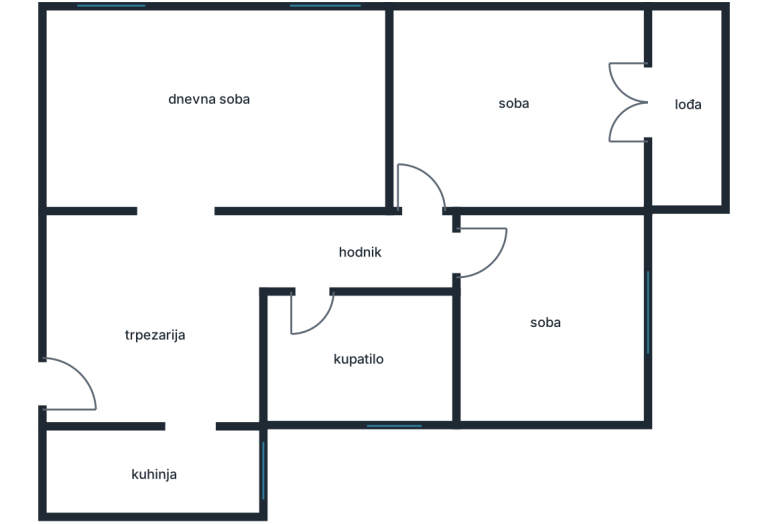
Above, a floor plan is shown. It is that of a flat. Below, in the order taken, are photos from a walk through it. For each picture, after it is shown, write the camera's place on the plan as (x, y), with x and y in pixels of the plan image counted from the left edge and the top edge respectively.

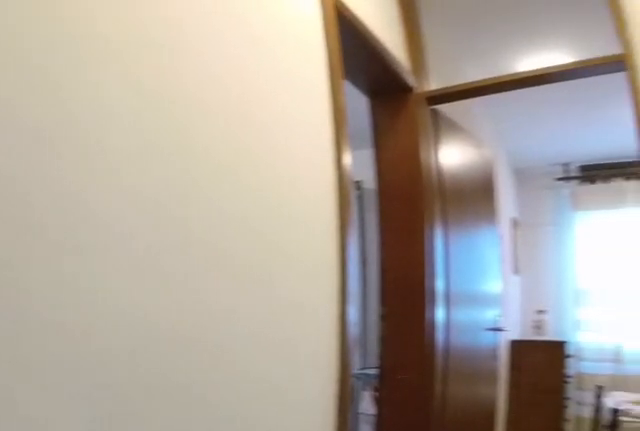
(306, 269)
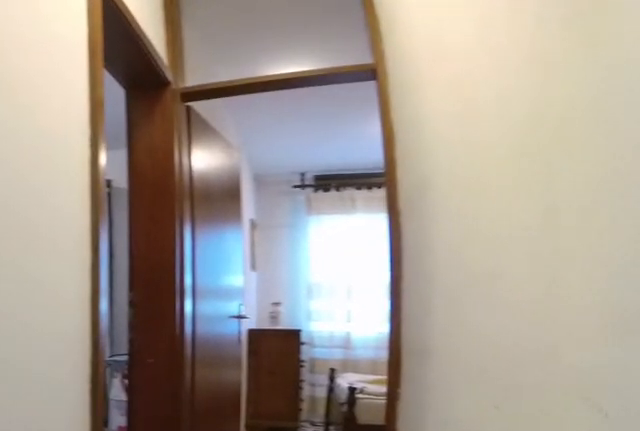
(303, 260)
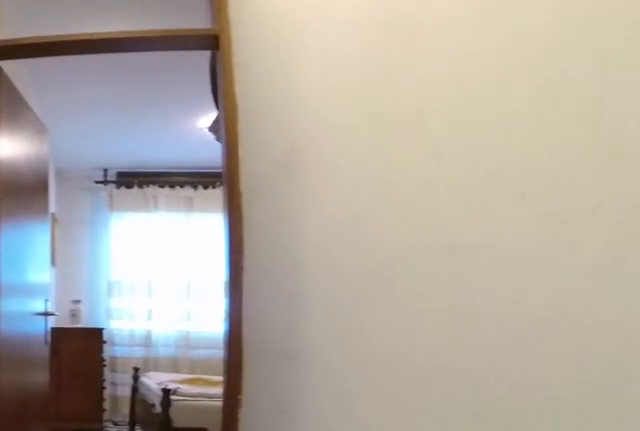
(331, 258)
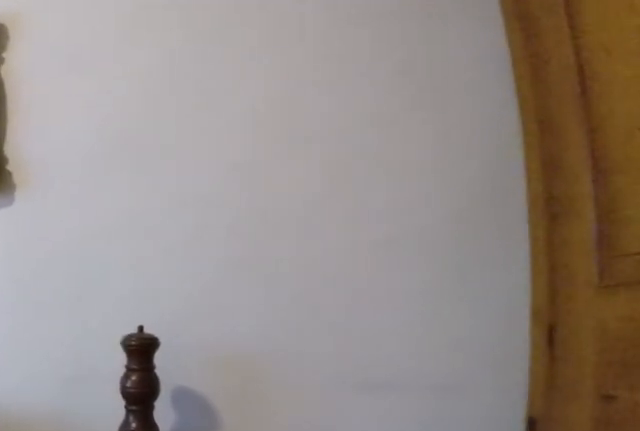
(483, 324)
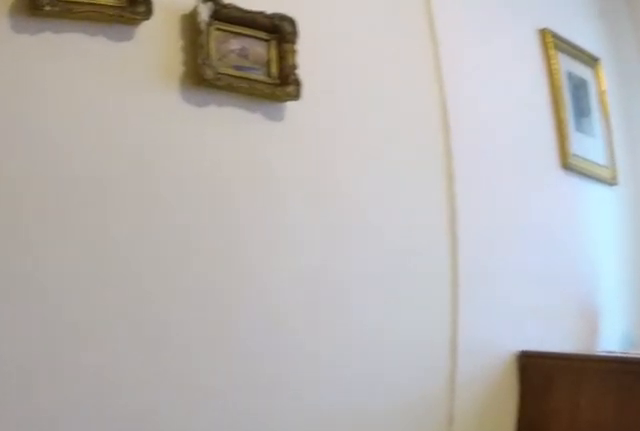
(491, 368)
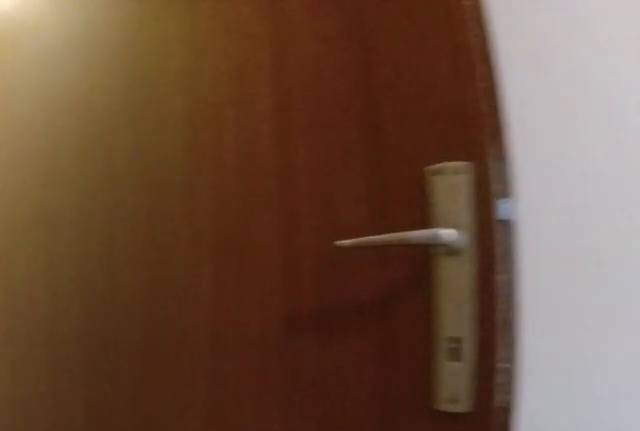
(512, 294)
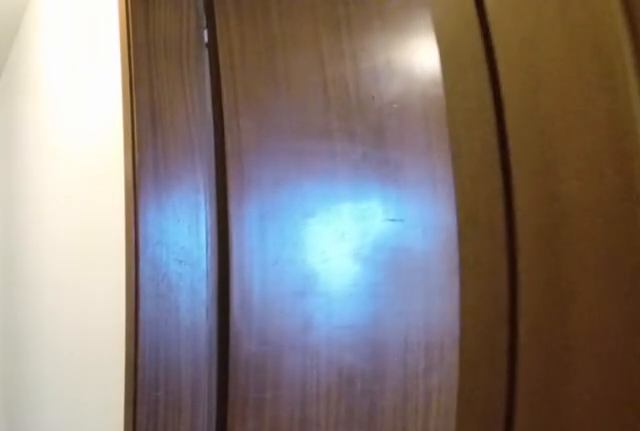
(470, 261)
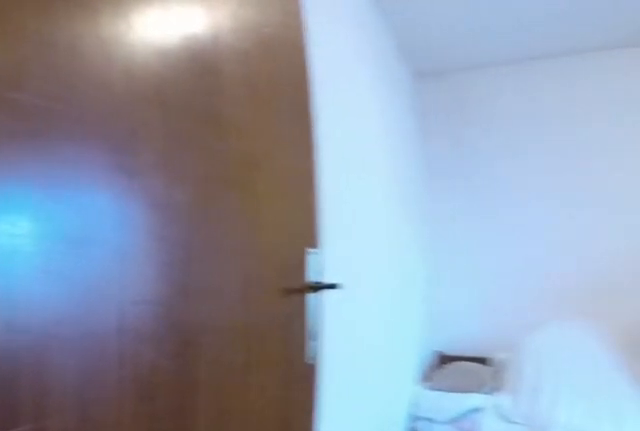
(437, 254)
